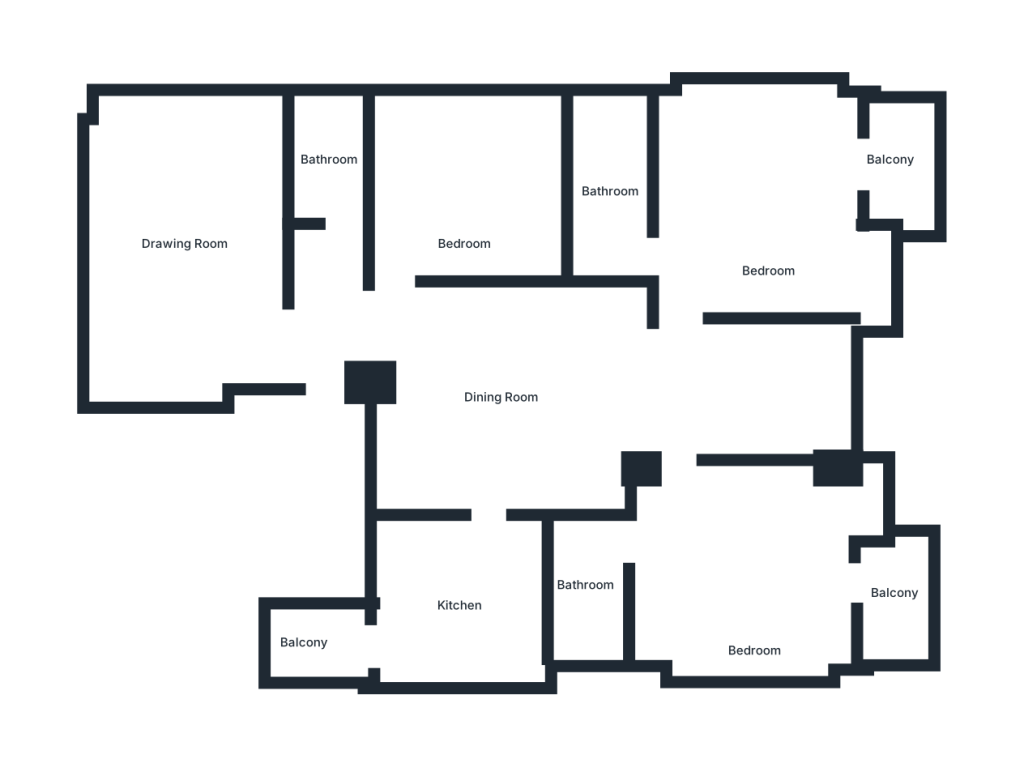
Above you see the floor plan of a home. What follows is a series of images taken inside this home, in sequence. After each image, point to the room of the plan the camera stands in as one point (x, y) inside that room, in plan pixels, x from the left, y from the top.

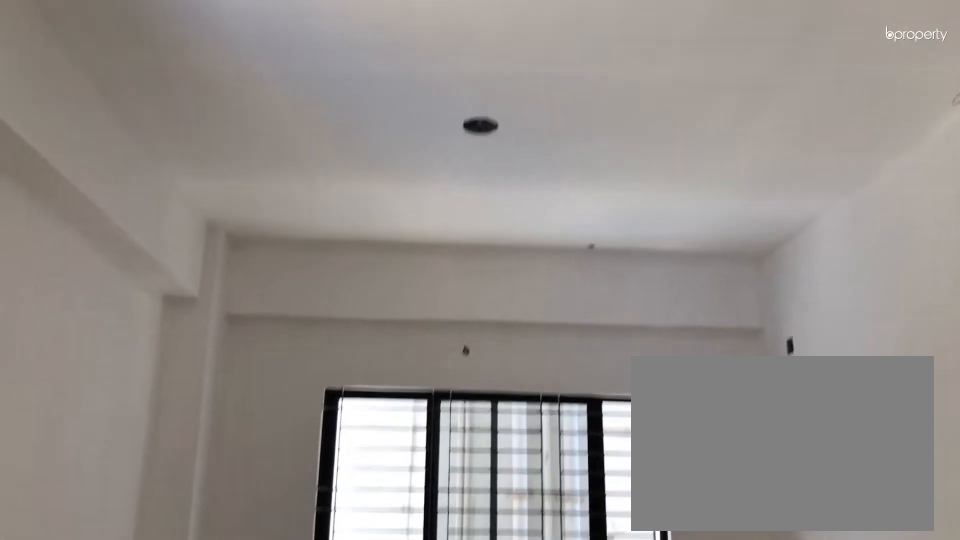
(179, 258)
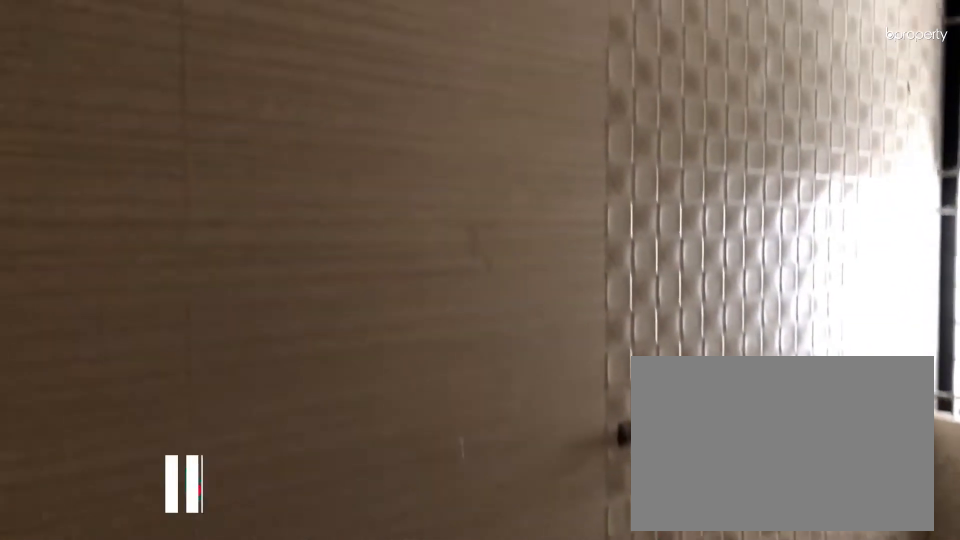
(325, 156)
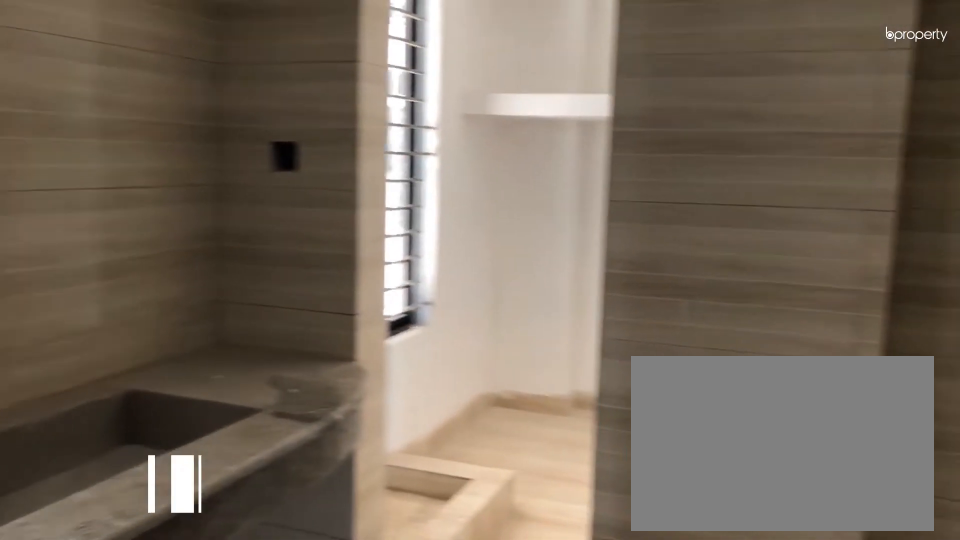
(456, 603)
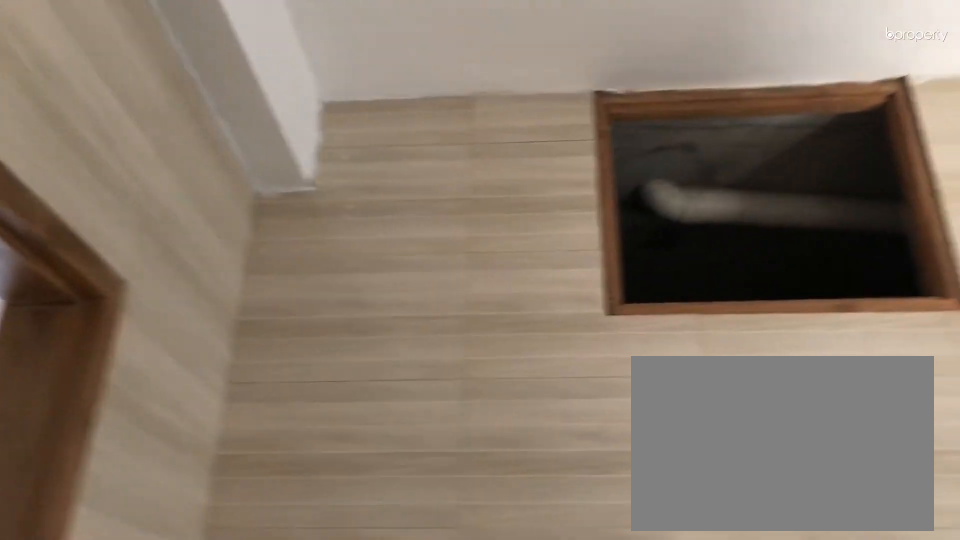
(456, 603)
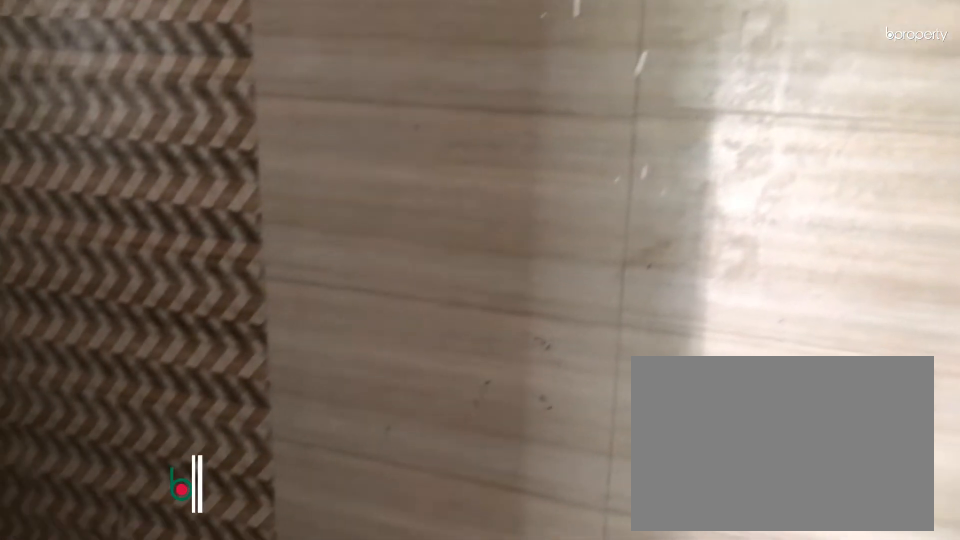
(588, 613)
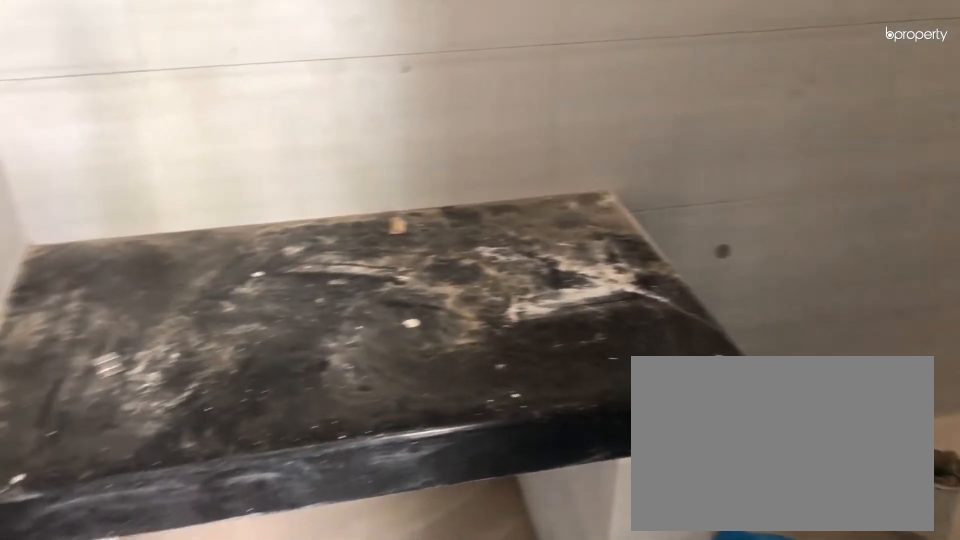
(611, 205)
